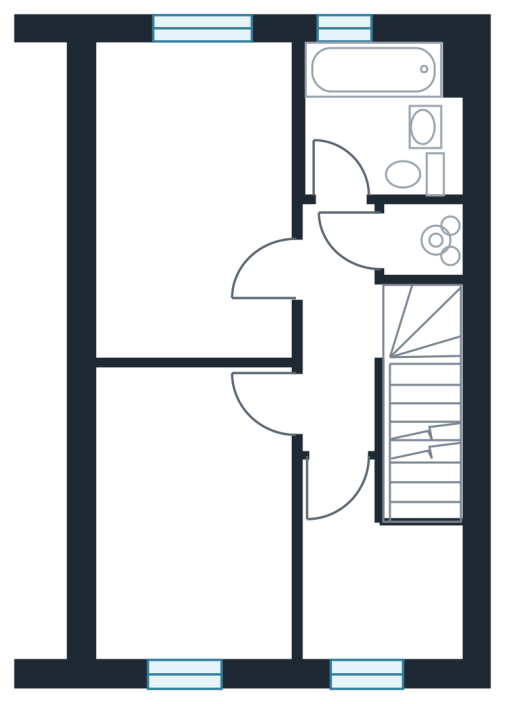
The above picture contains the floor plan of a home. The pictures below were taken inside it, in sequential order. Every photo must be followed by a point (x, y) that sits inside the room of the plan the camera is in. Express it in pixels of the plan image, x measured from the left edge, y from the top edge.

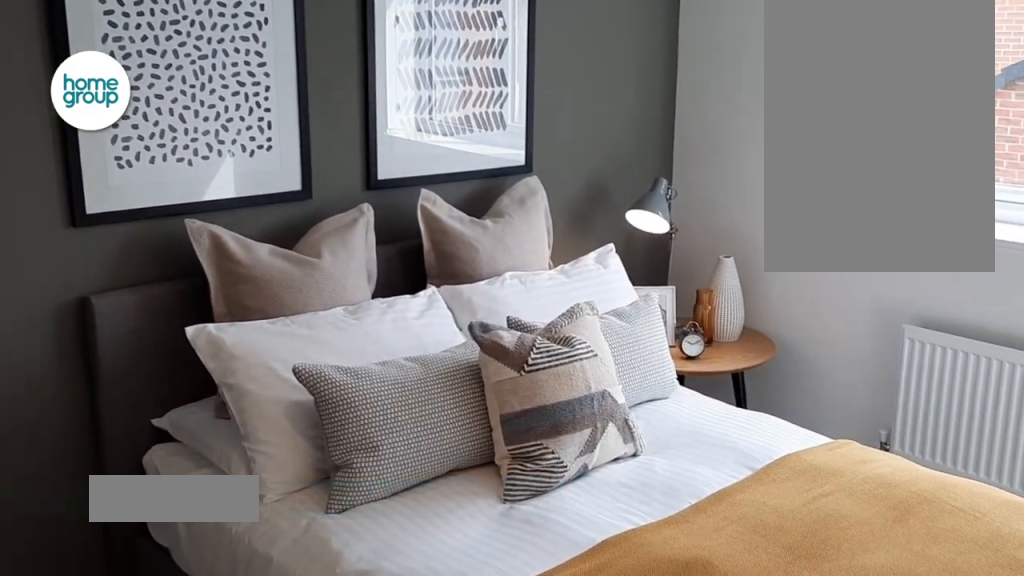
(194, 205)
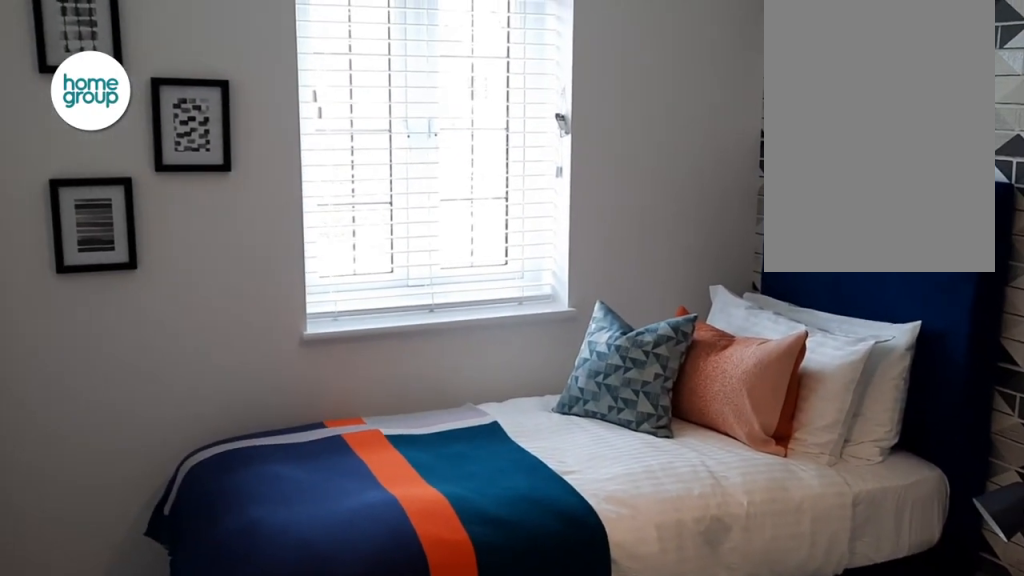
(189, 512)
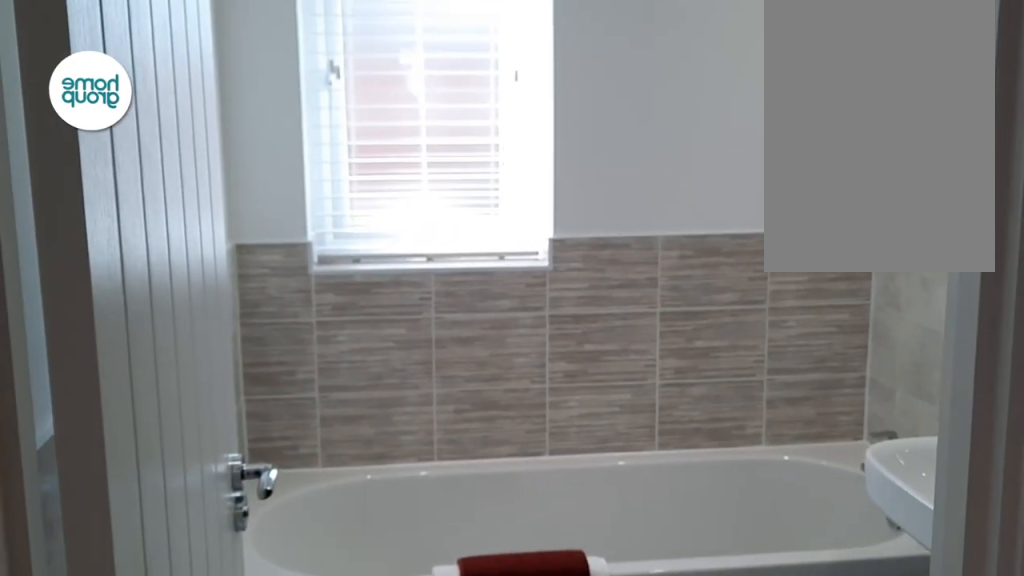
(377, 122)
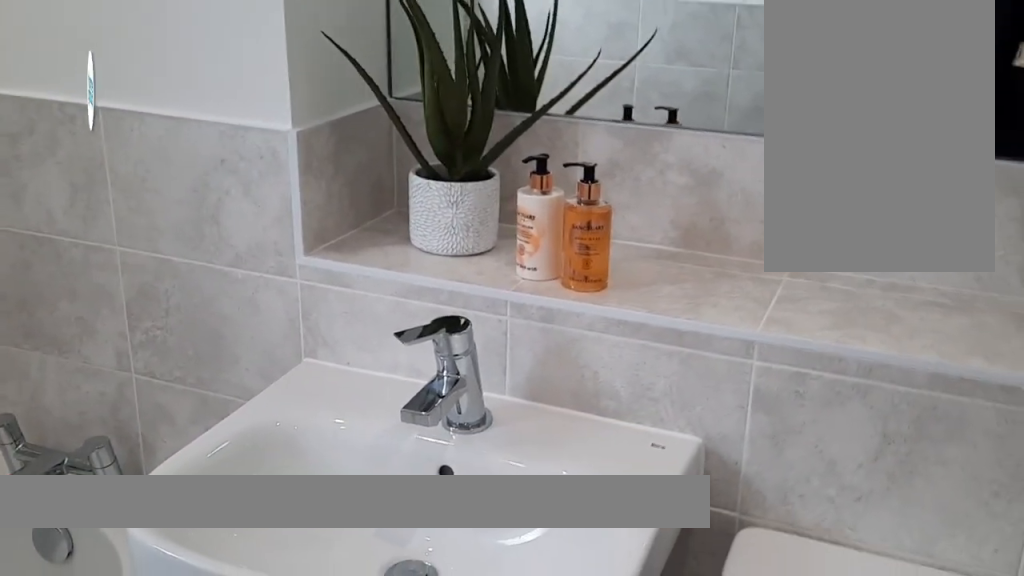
(377, 122)
